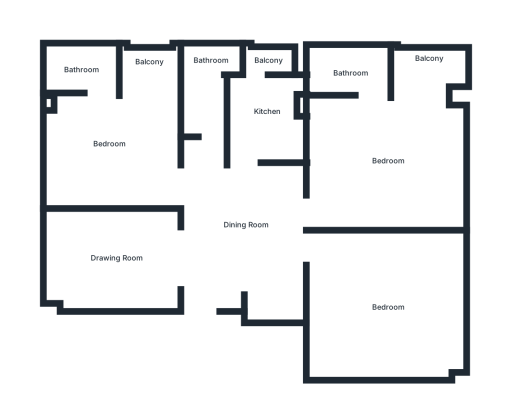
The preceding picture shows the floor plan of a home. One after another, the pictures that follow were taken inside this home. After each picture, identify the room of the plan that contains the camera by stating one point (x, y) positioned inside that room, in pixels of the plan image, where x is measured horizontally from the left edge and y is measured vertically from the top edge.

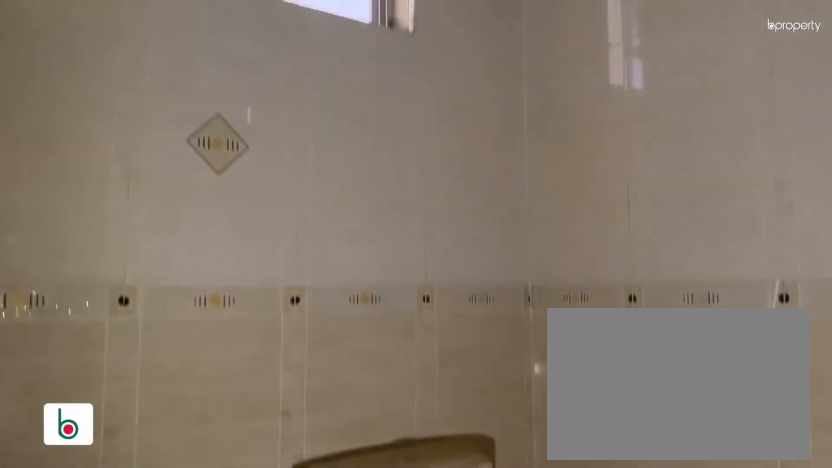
(78, 70)
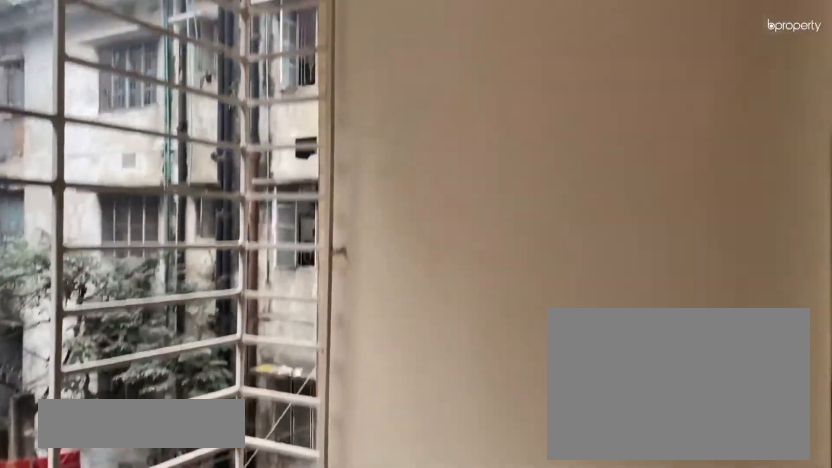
(150, 67)
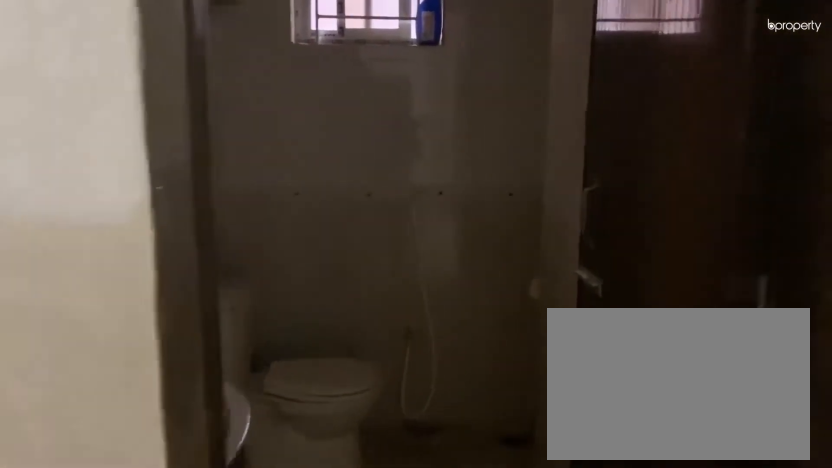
(207, 135)
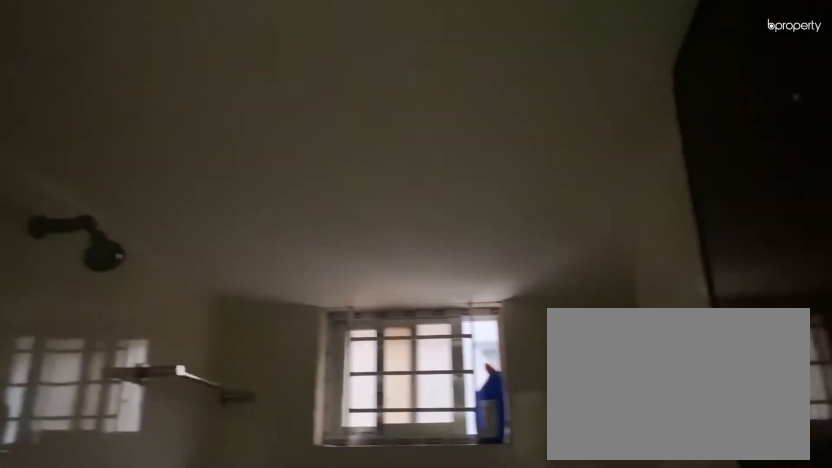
(210, 89)
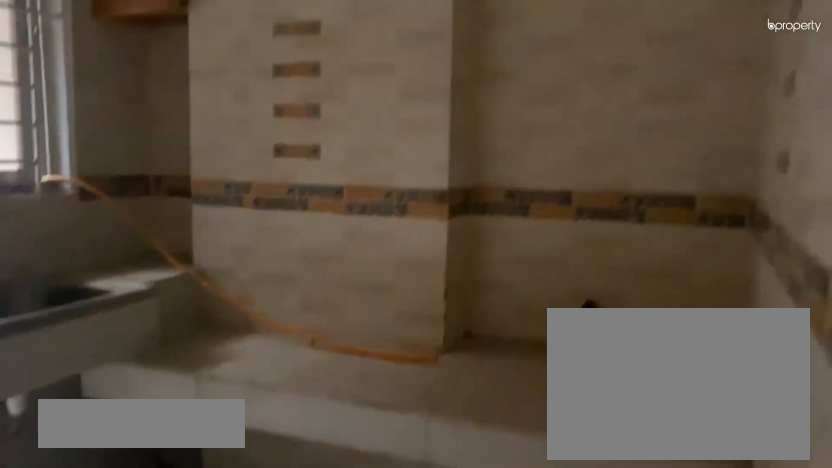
(261, 114)
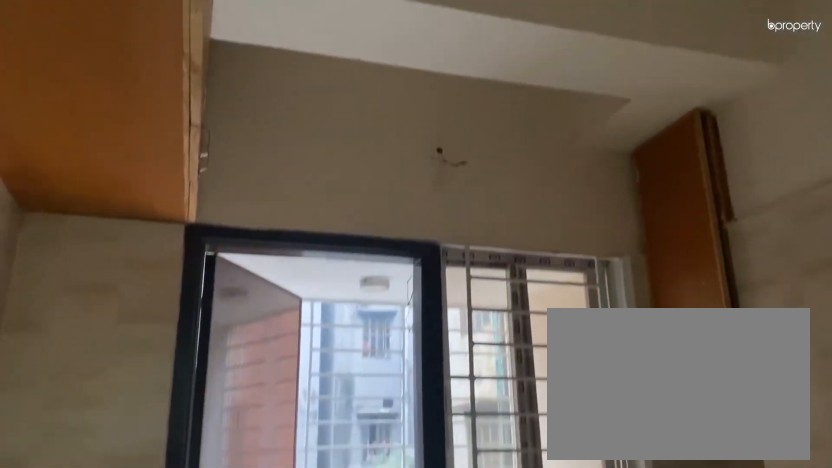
(261, 114)
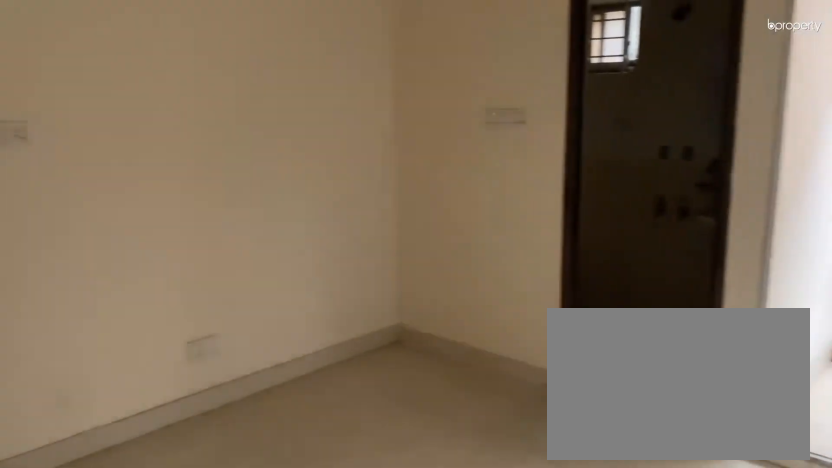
(381, 134)
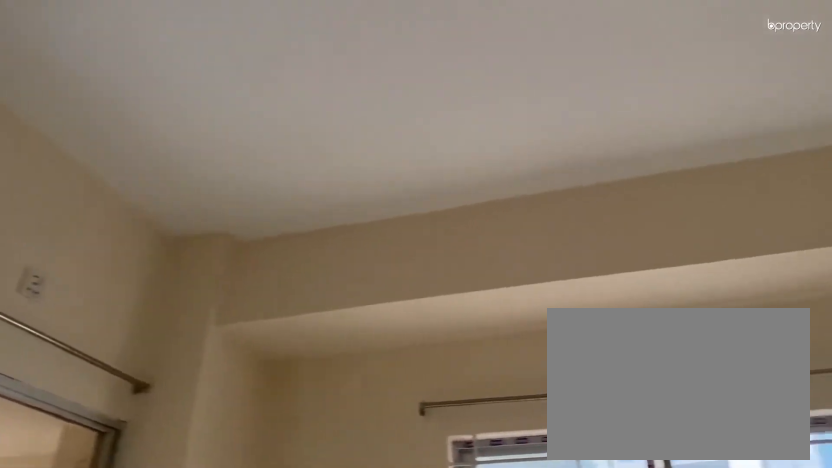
(381, 134)
